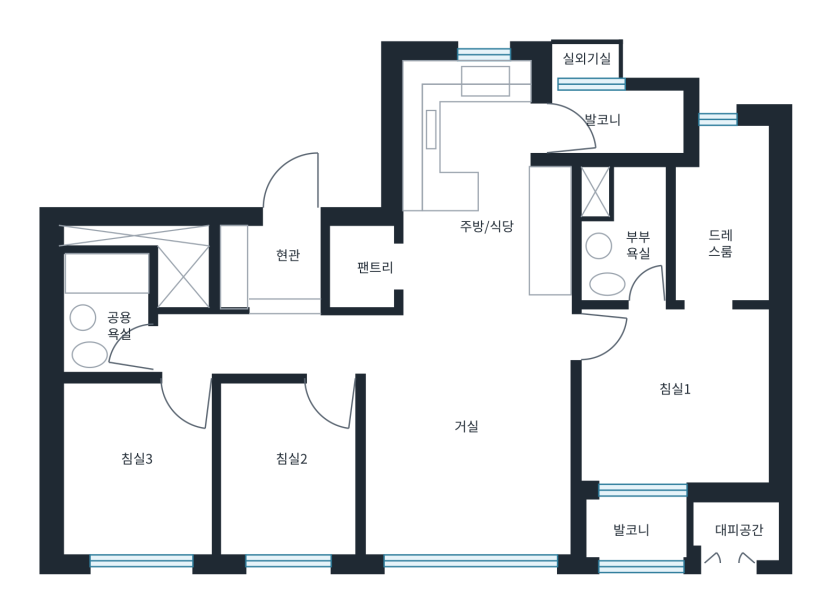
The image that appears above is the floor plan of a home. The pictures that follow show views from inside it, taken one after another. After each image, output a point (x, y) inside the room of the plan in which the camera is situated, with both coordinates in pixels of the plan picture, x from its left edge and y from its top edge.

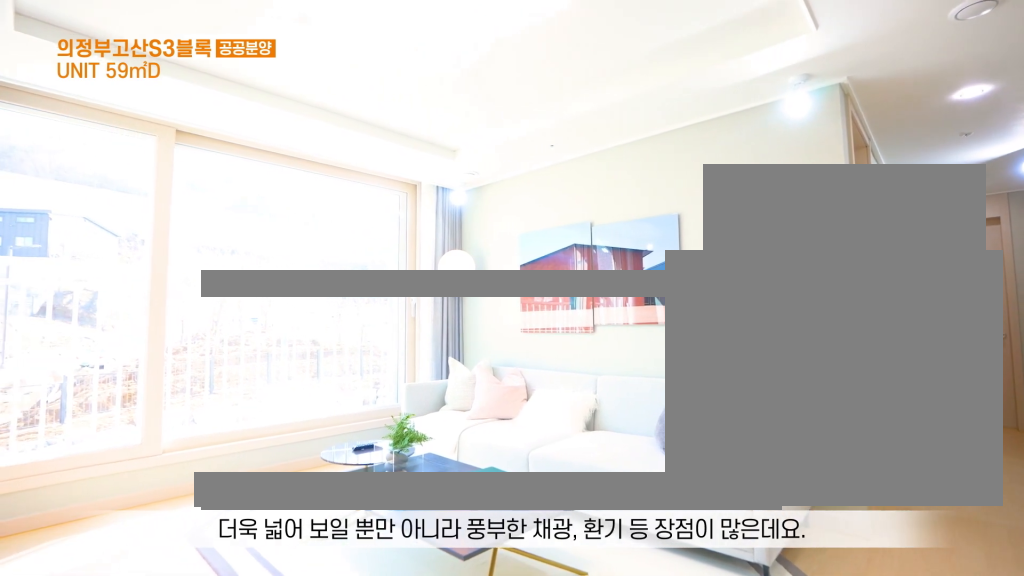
(467, 369)
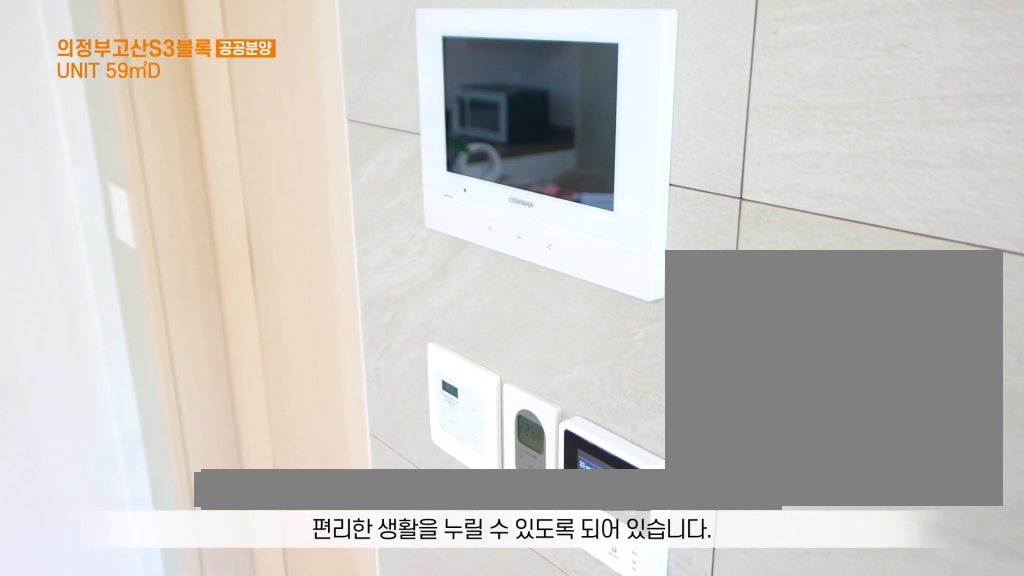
(468, 414)
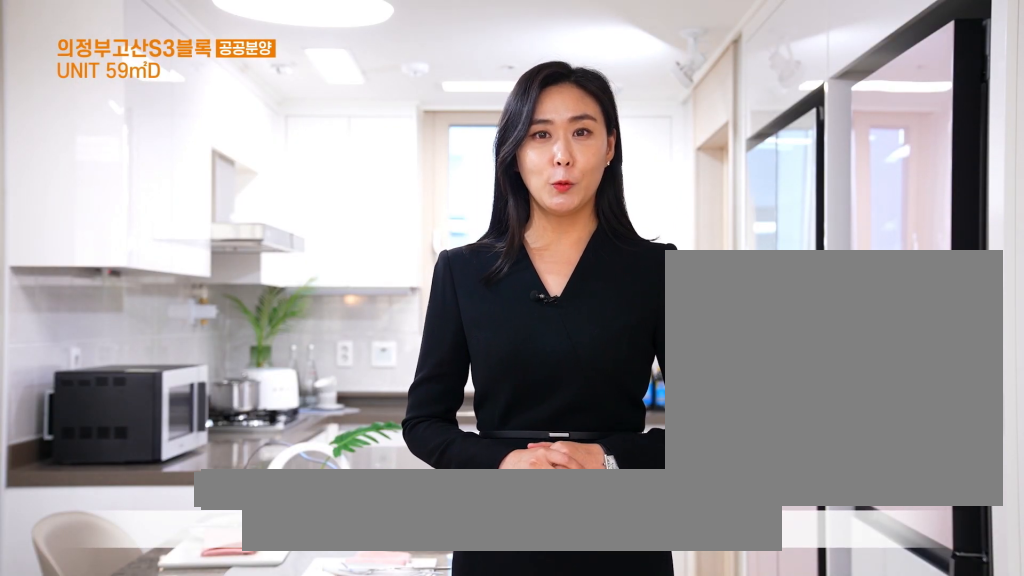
(487, 214)
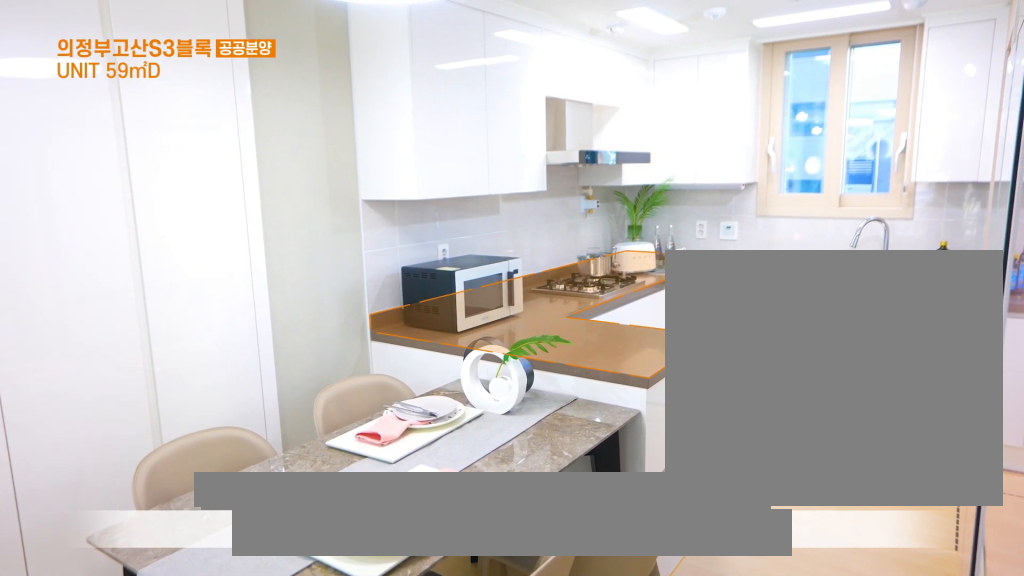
(486, 216)
